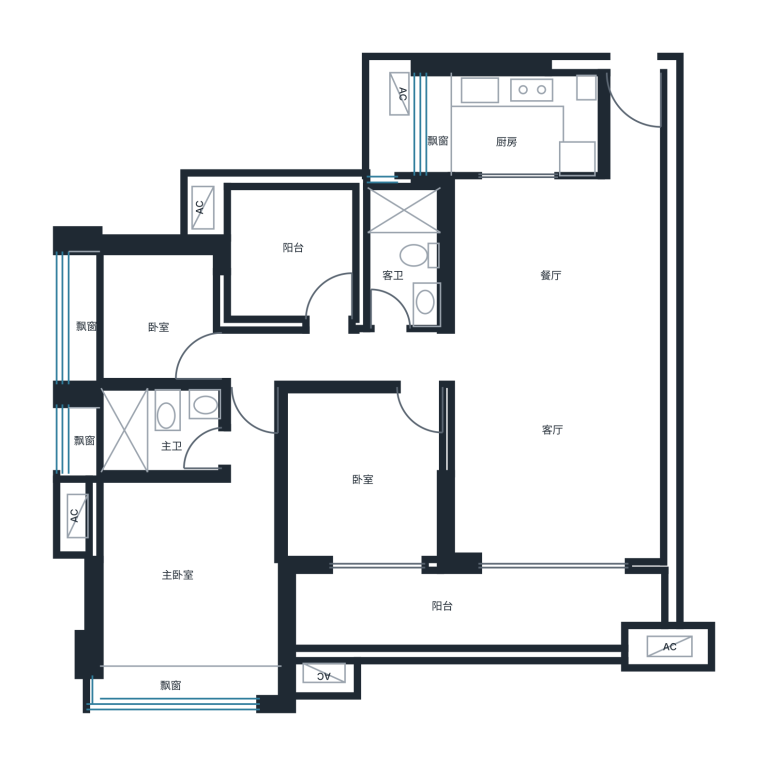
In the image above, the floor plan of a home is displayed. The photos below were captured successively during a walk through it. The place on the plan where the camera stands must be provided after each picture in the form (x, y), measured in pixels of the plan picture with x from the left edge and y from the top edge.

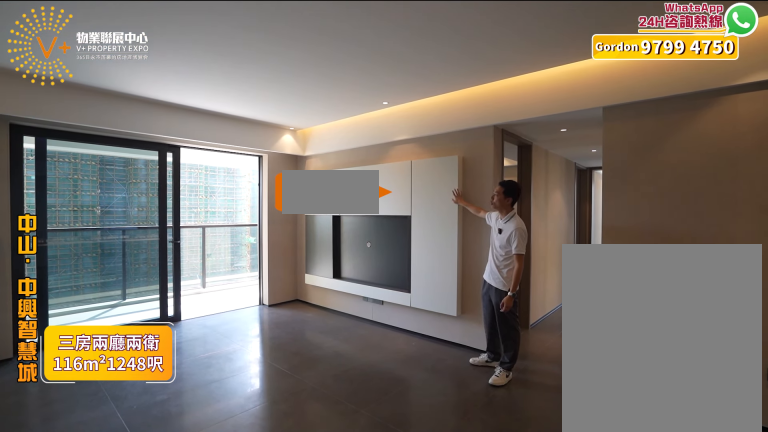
(611, 388)
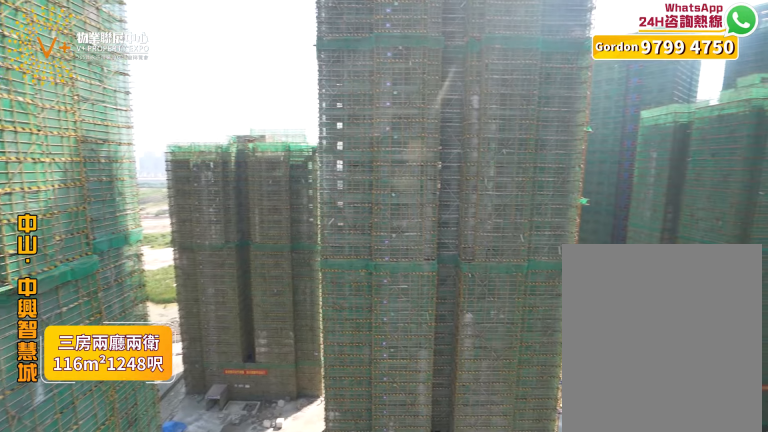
(540, 589)
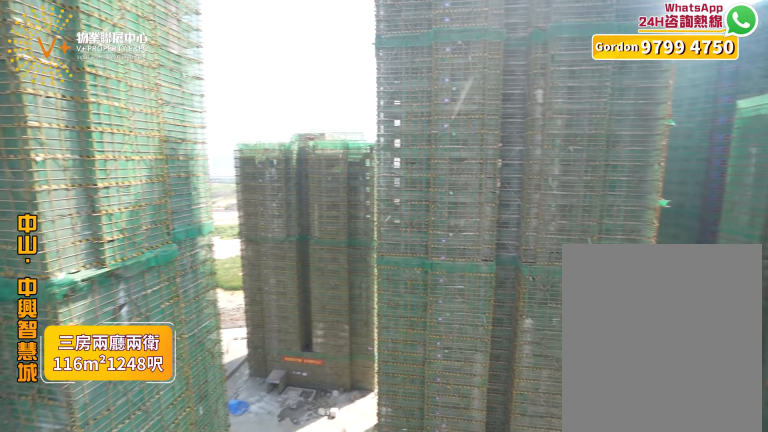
(543, 587)
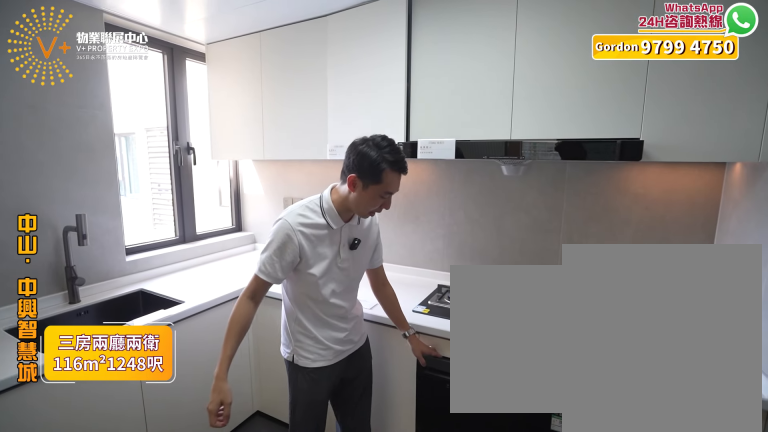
(517, 124)
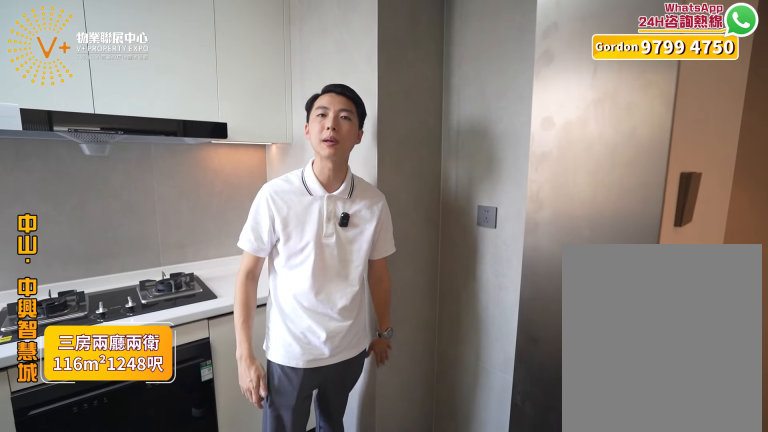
(526, 133)
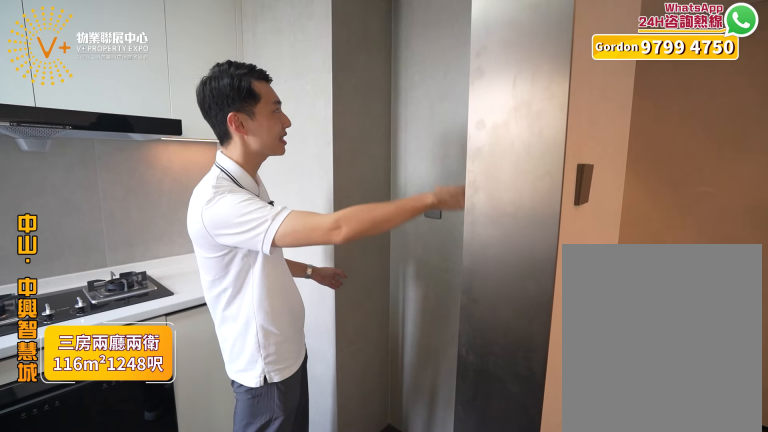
(514, 123)
